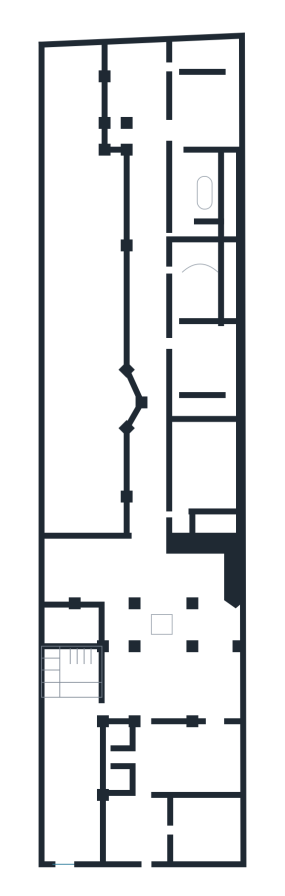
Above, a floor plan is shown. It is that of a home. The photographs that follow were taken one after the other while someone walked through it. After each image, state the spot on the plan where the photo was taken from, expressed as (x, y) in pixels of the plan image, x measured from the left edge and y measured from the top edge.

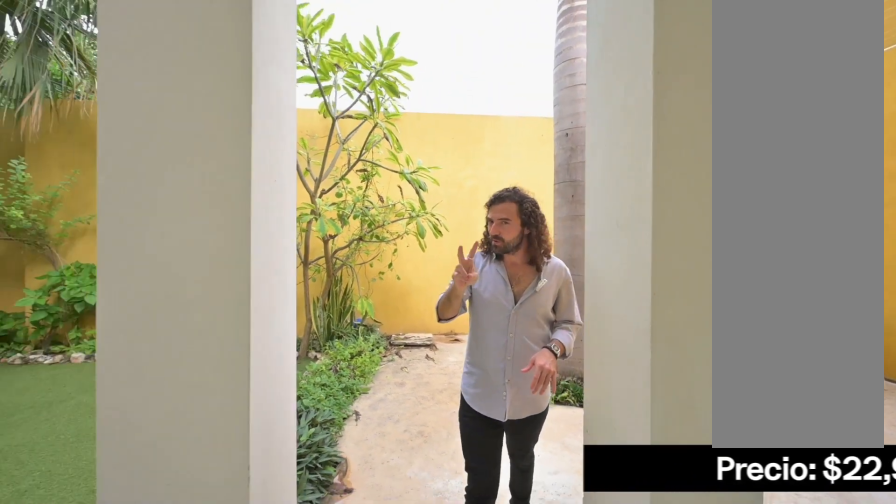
(101, 127)
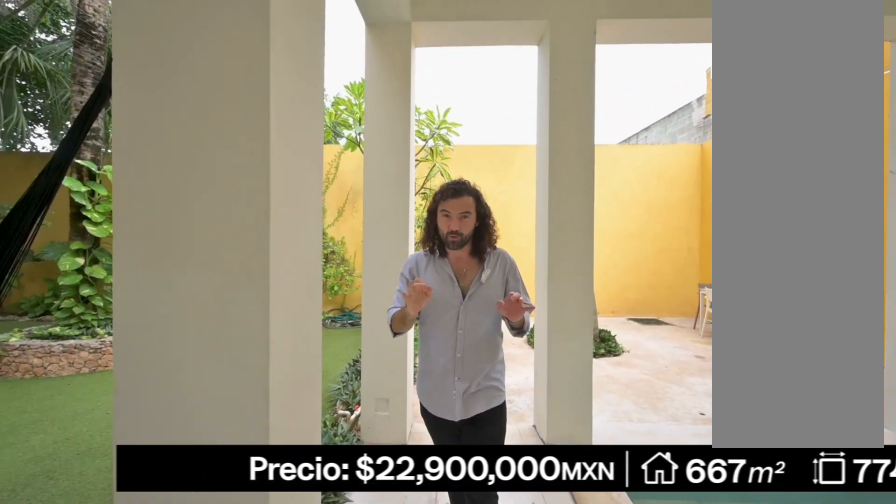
(119, 131)
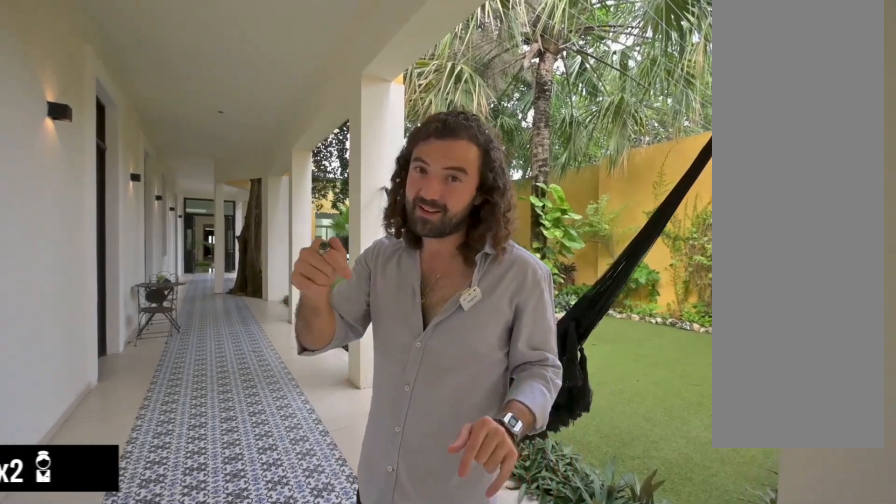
(142, 135)
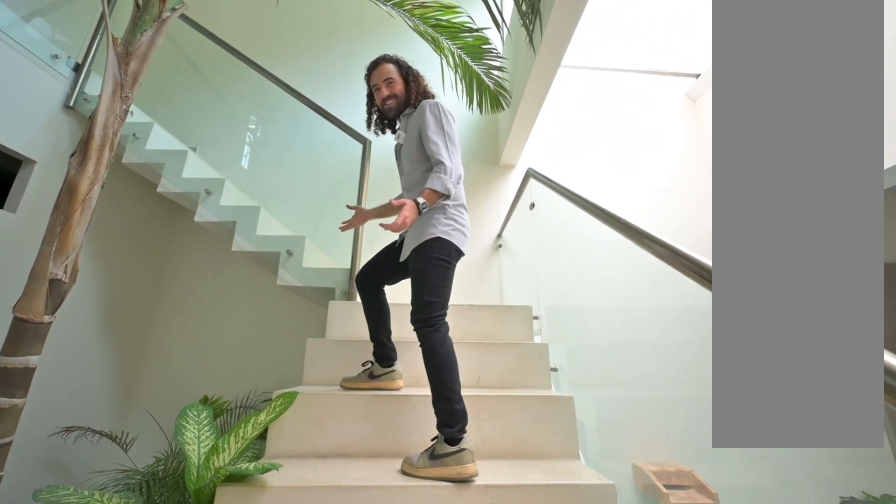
(79, 658)
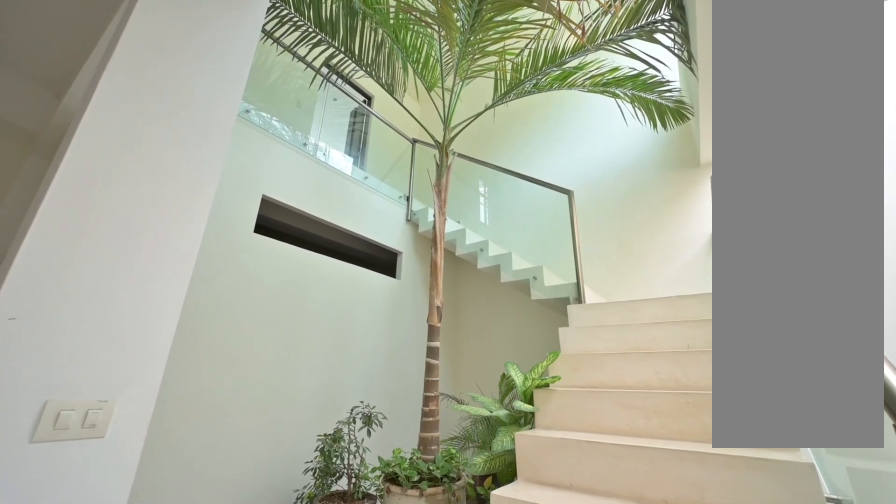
(79, 658)
